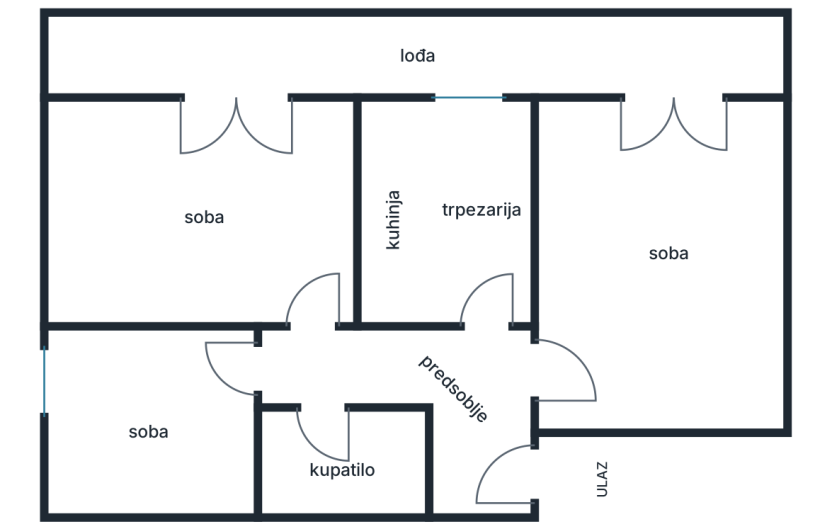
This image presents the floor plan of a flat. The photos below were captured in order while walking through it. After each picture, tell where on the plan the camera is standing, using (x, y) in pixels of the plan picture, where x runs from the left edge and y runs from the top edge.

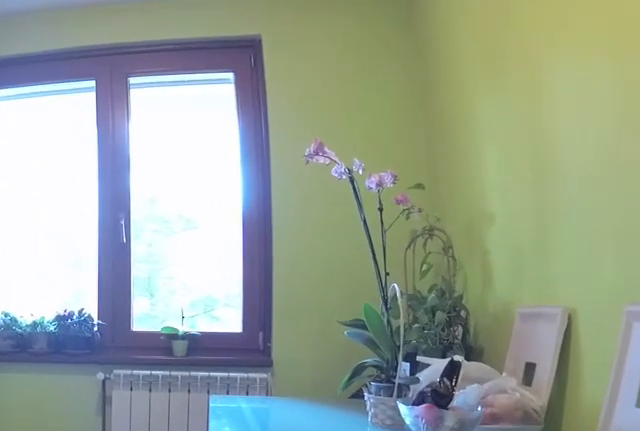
(511, 322)
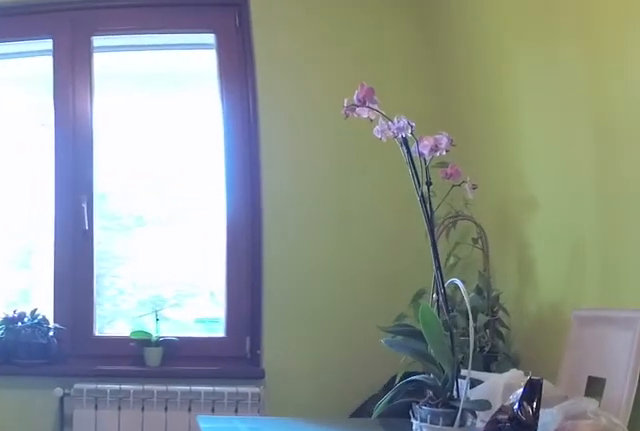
(511, 281)
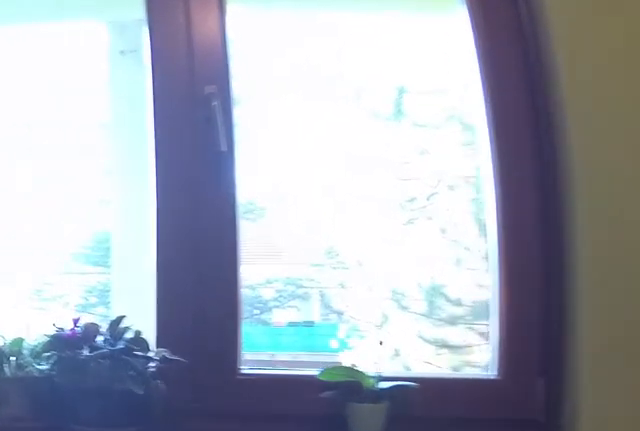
(510, 185)
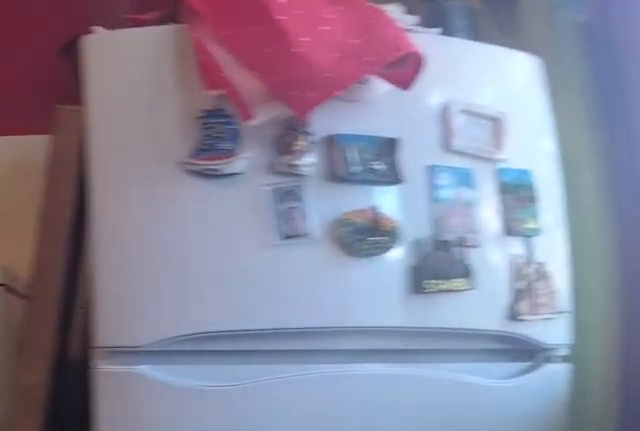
(526, 143)
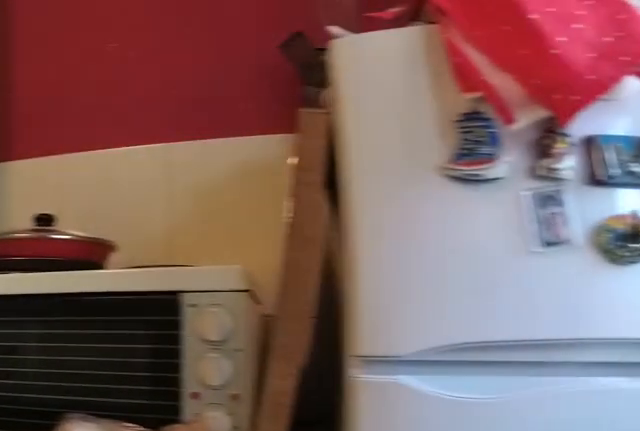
(522, 138)
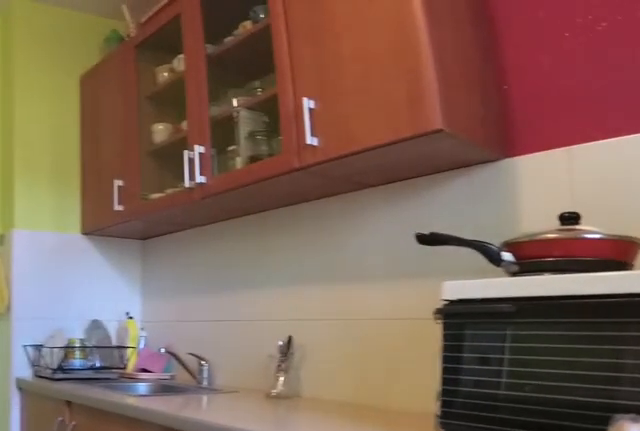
(499, 129)
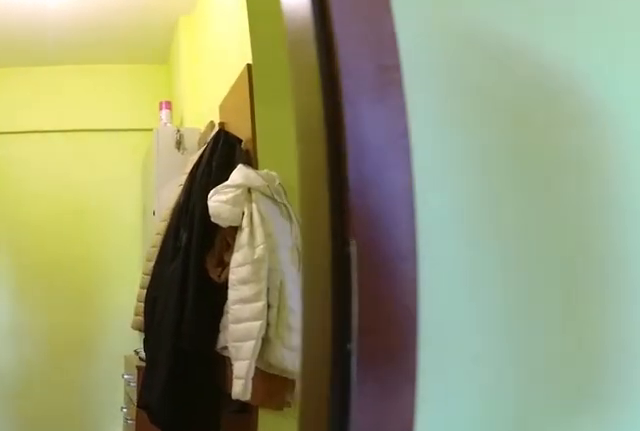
(488, 281)
